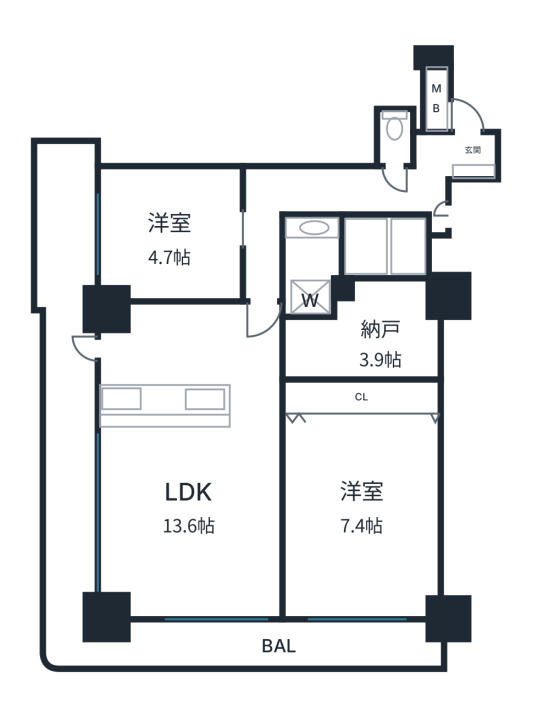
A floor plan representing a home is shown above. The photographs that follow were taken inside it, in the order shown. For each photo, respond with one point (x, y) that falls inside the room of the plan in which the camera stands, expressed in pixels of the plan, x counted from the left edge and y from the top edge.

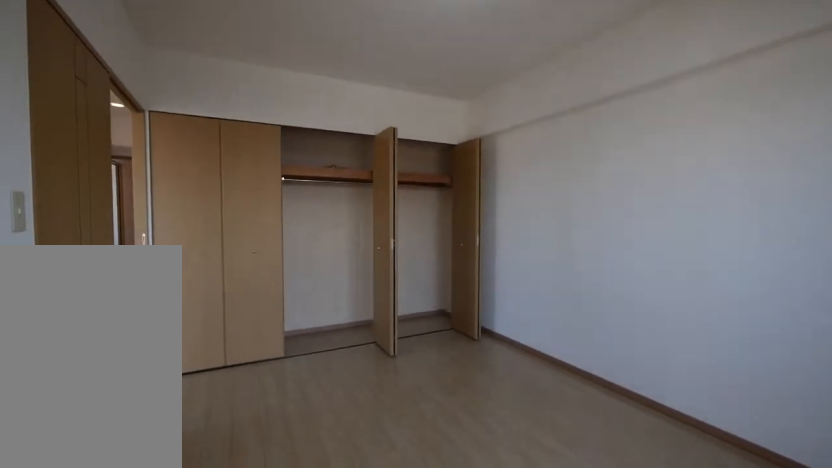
(346, 504)
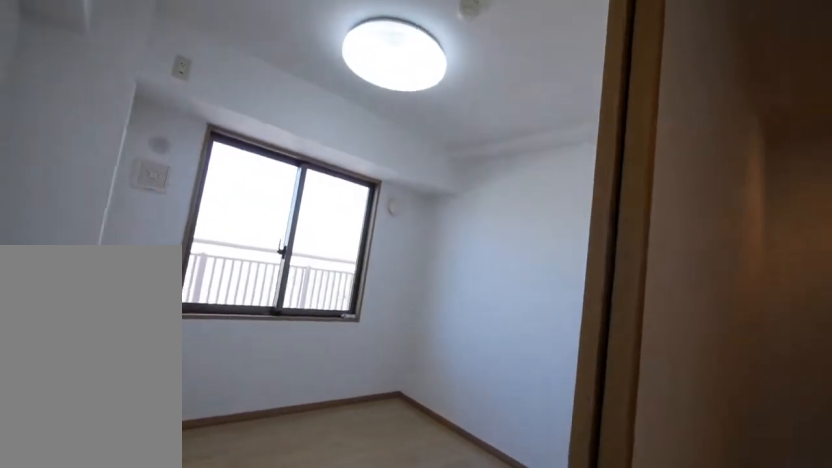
(190, 242)
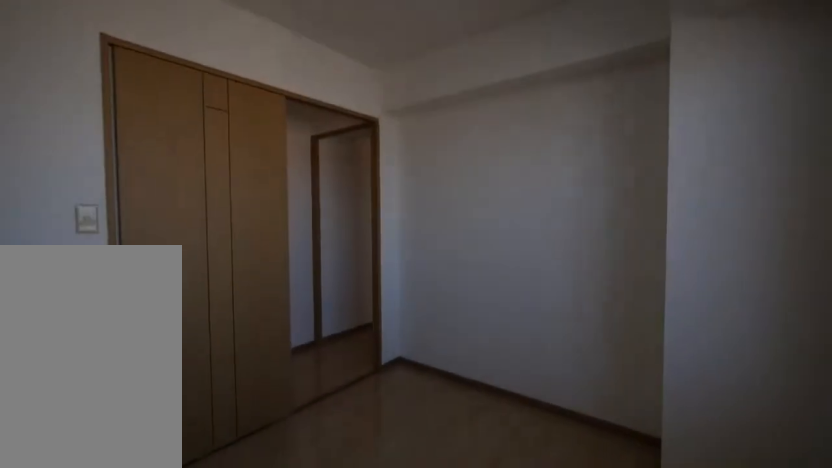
(191, 242)
